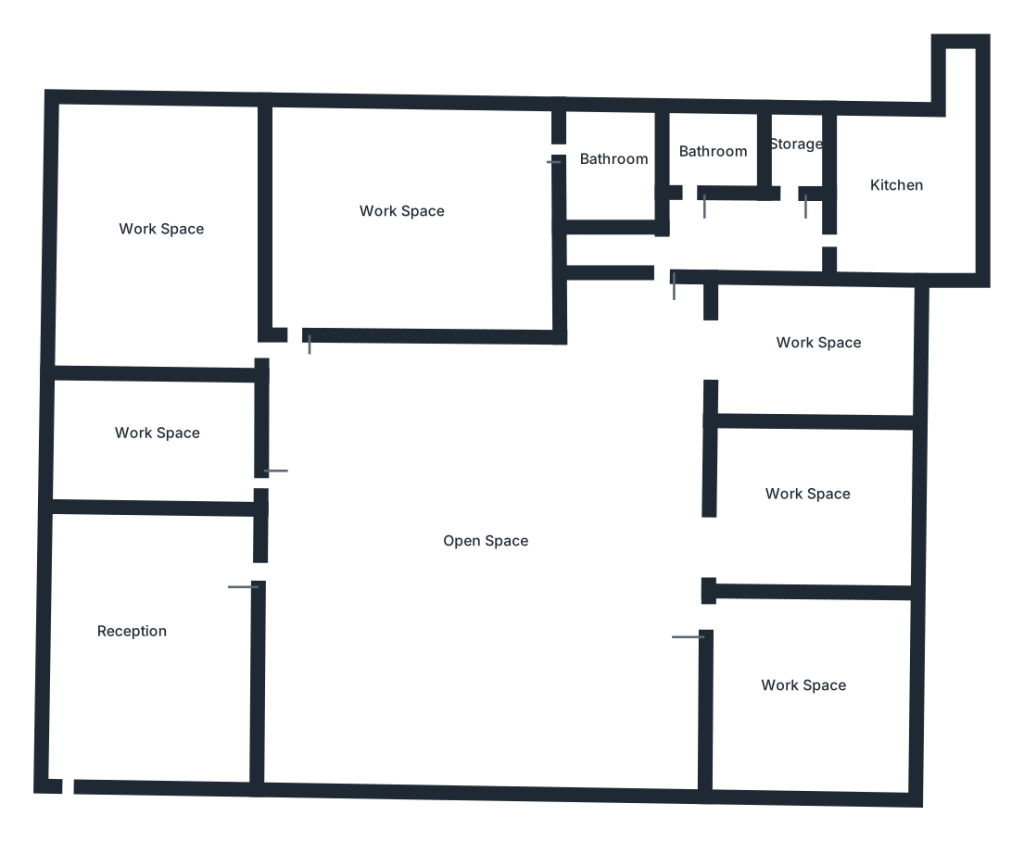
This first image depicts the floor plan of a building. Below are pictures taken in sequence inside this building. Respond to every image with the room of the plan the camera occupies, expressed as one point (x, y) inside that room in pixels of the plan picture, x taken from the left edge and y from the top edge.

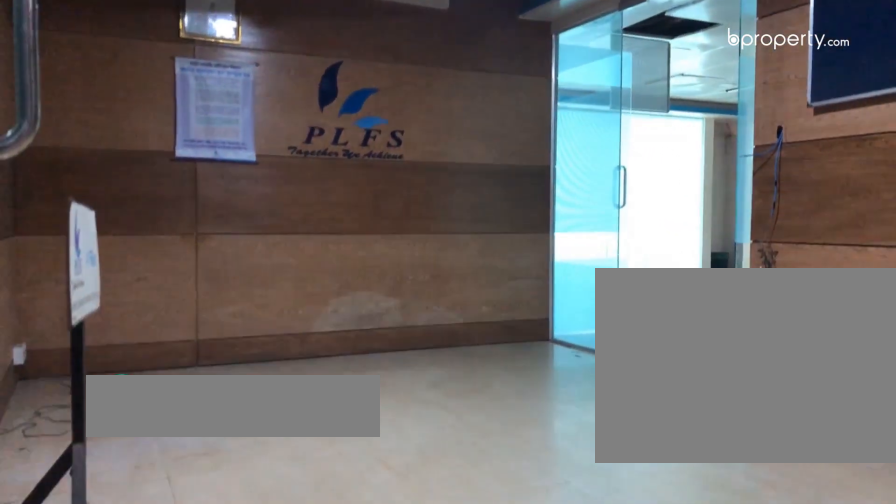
(112, 654)
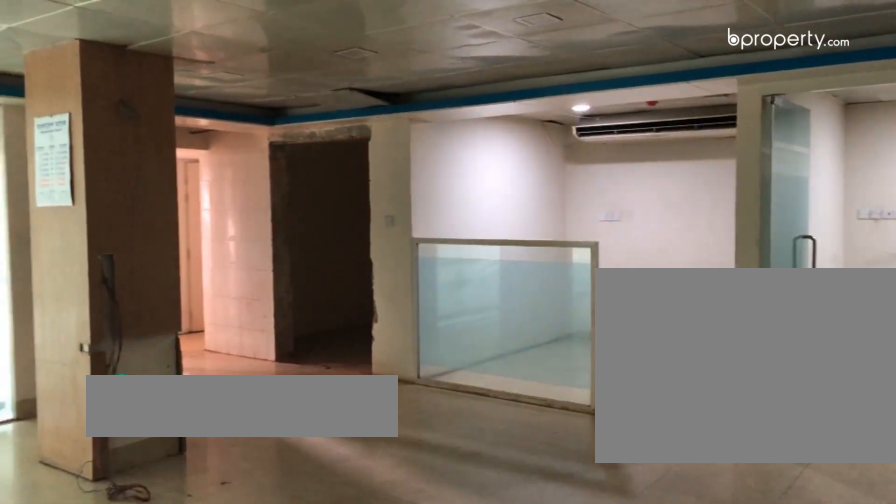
(473, 548)
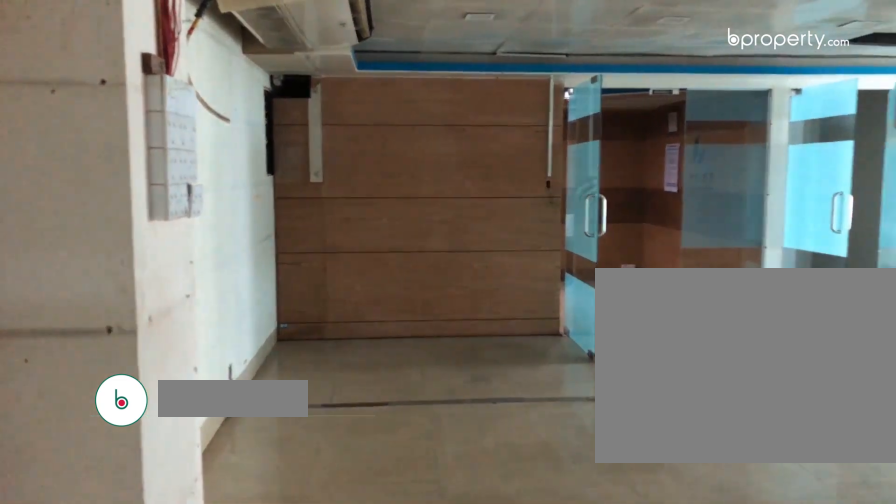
(473, 548)
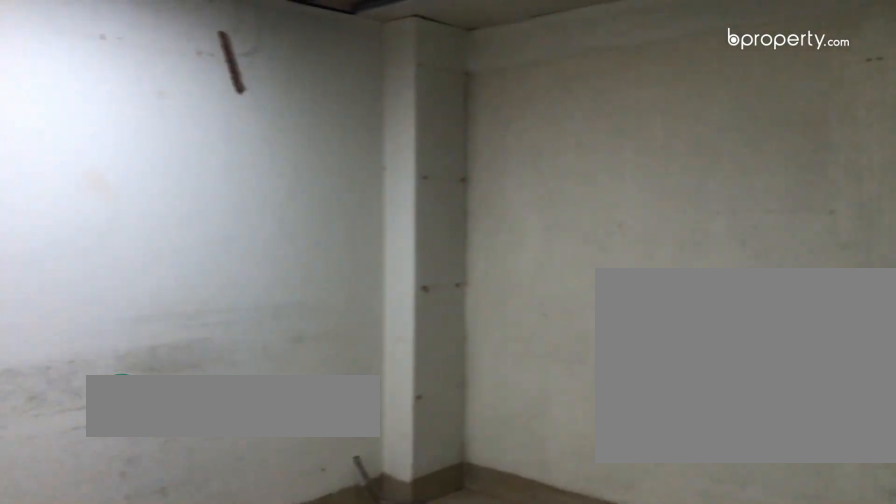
(802, 691)
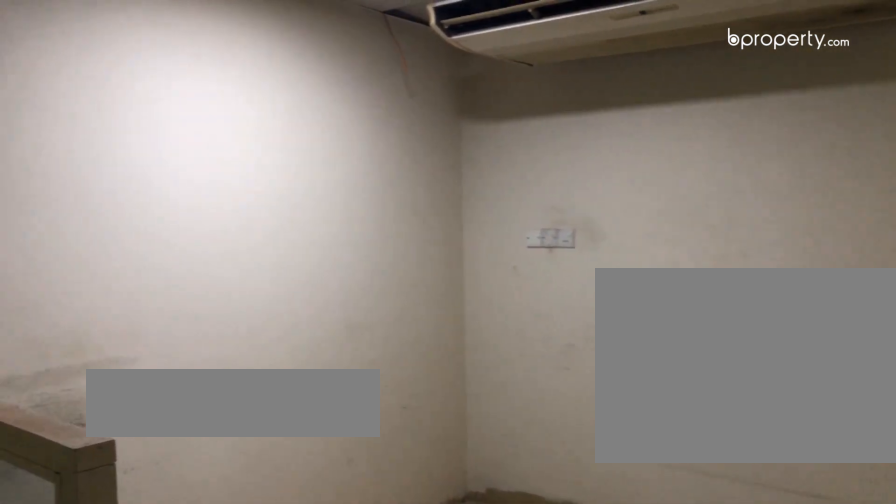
(807, 500)
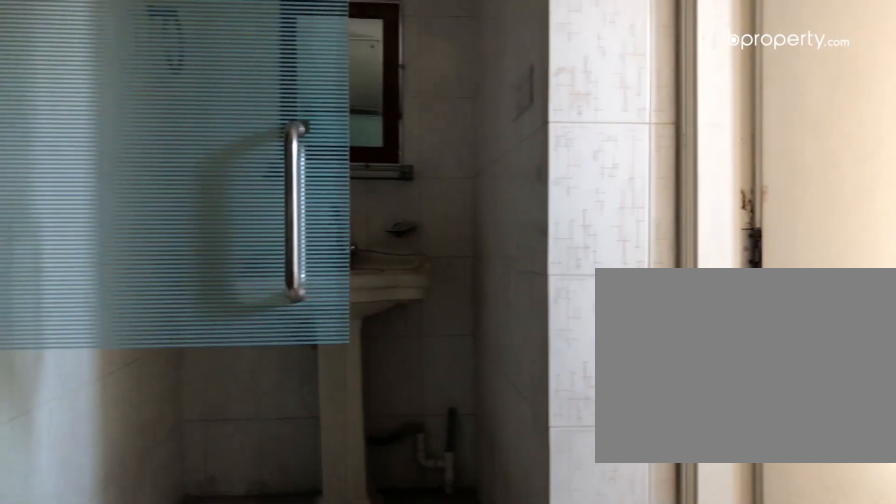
(758, 243)
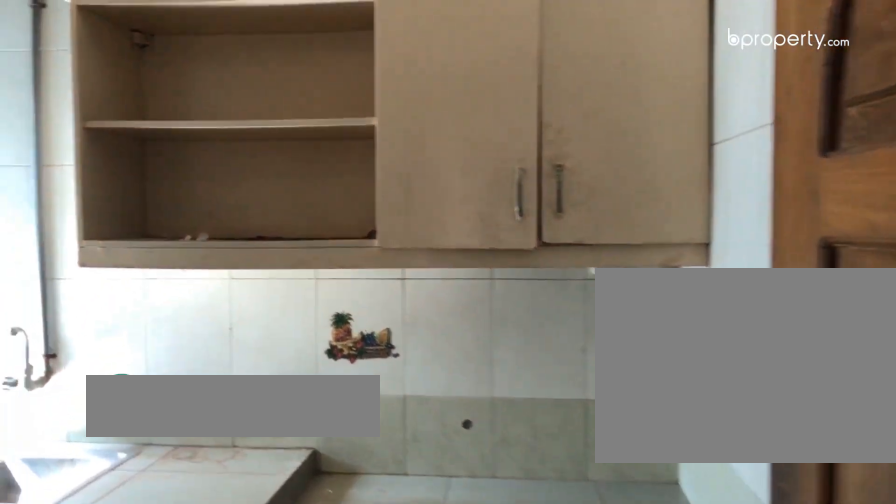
(907, 189)
